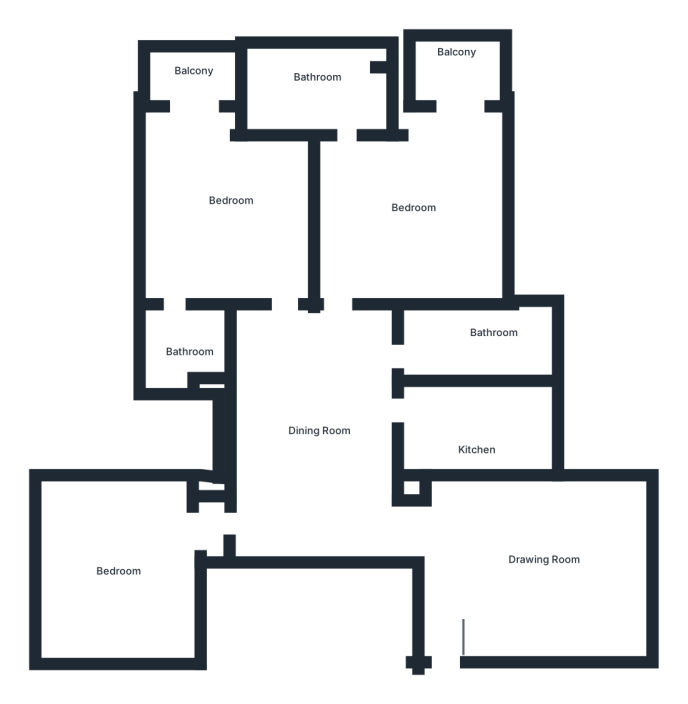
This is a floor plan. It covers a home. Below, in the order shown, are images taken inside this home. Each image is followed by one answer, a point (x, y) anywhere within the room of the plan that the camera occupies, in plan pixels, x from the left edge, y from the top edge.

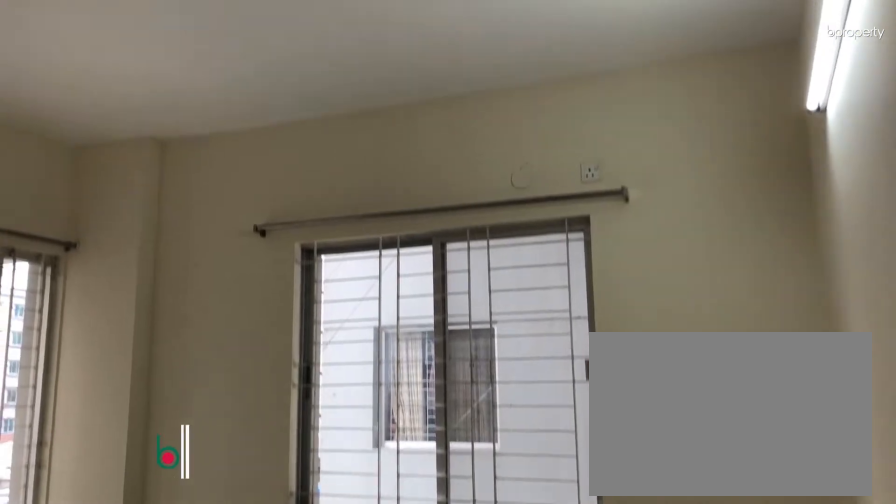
(412, 194)
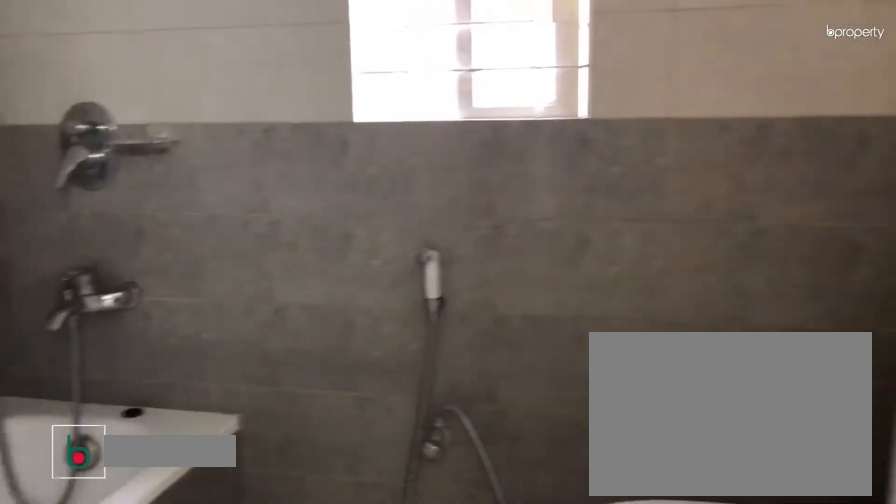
(314, 80)
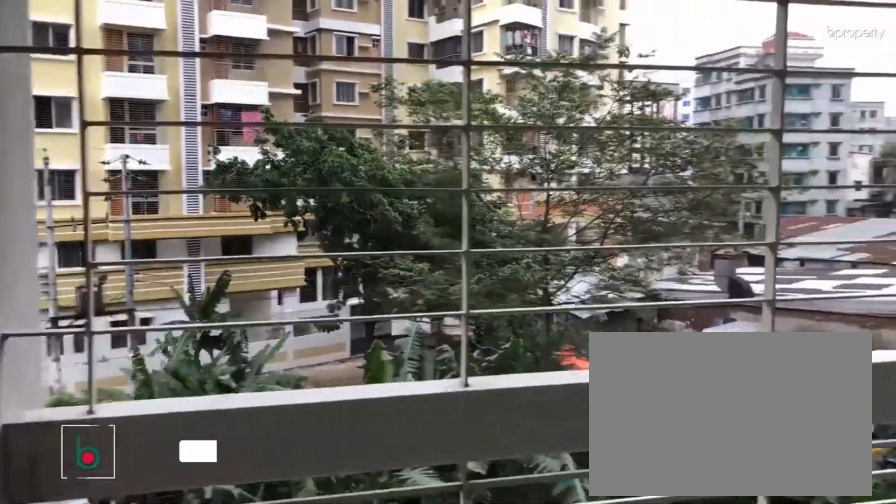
(457, 61)
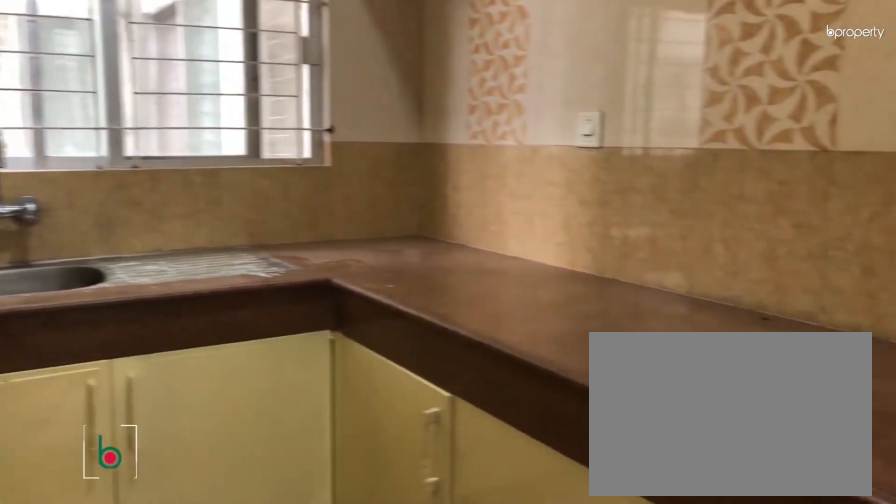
(472, 430)
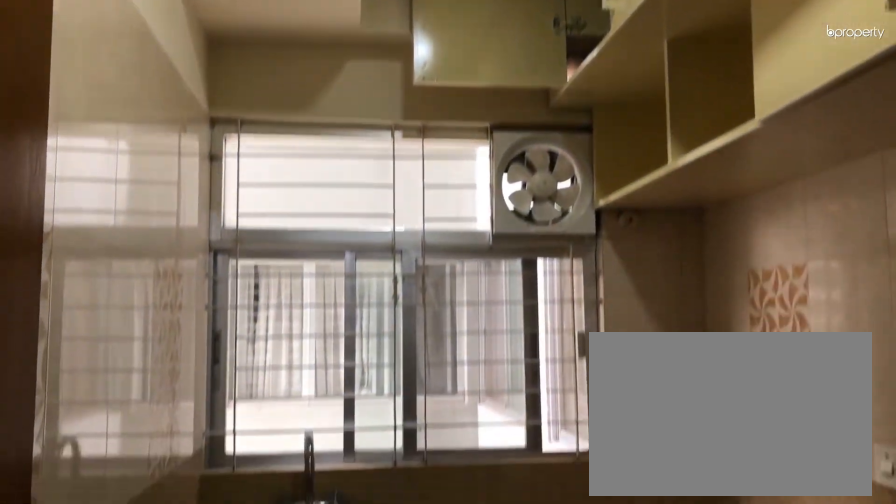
(472, 430)
